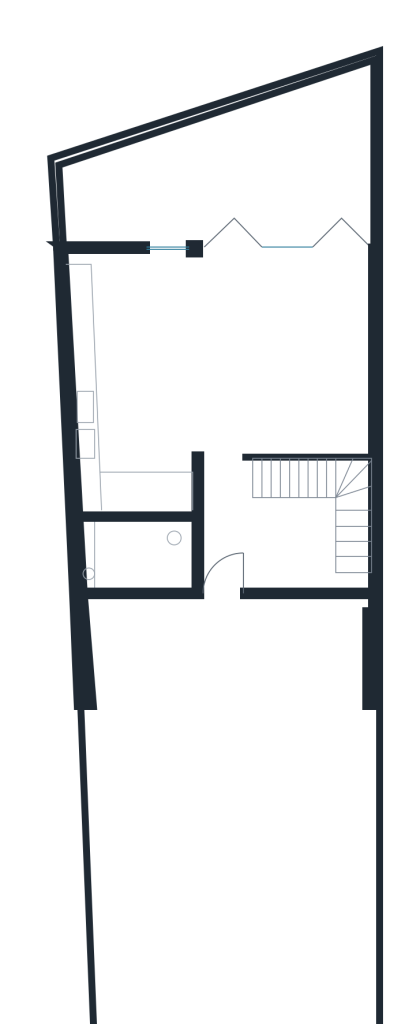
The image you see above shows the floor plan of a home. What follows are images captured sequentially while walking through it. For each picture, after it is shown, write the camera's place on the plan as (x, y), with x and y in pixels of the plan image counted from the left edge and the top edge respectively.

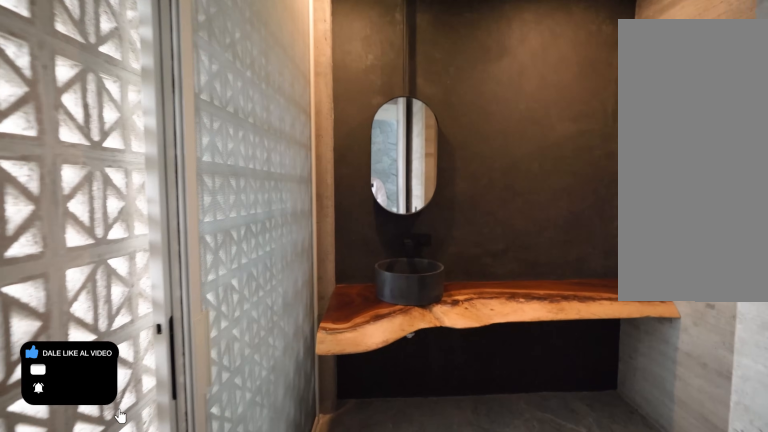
(148, 570)
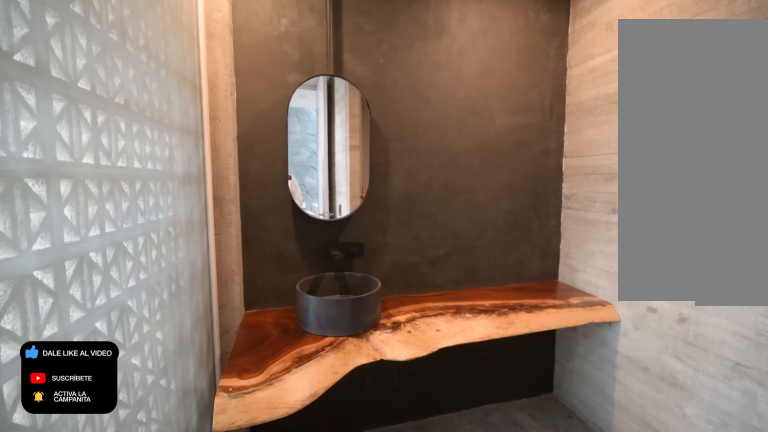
(118, 570)
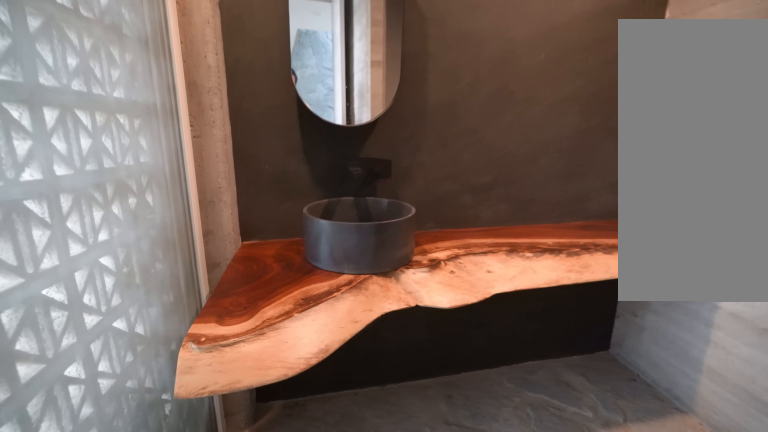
(118, 570)
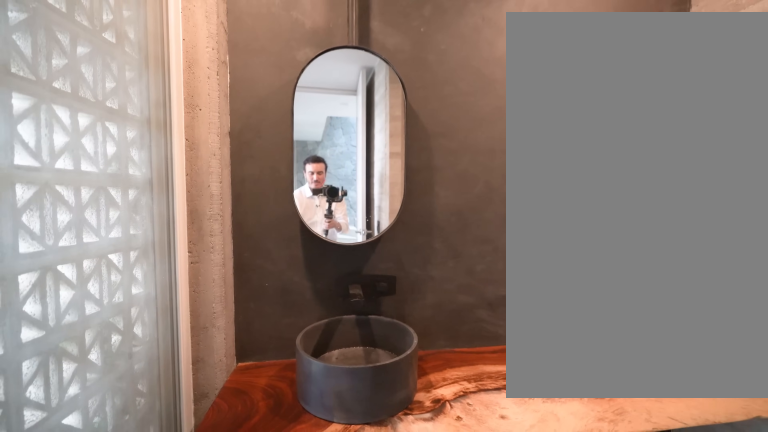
(117, 570)
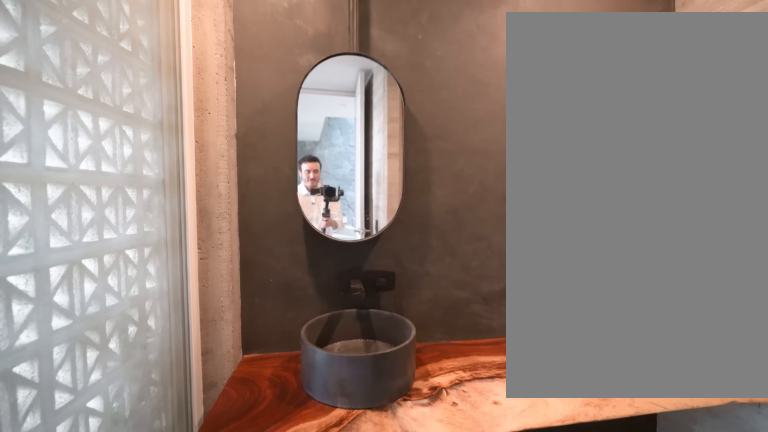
(117, 570)
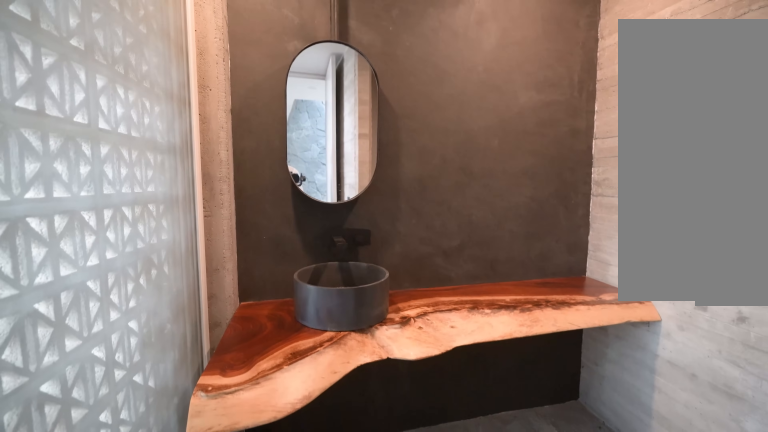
(118, 570)
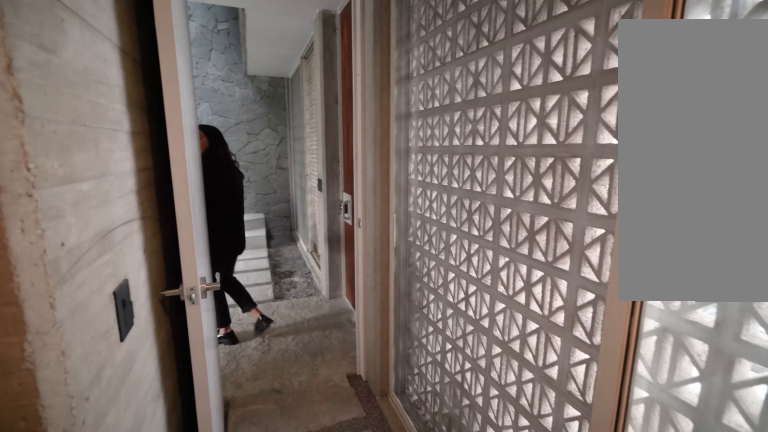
(102, 537)
